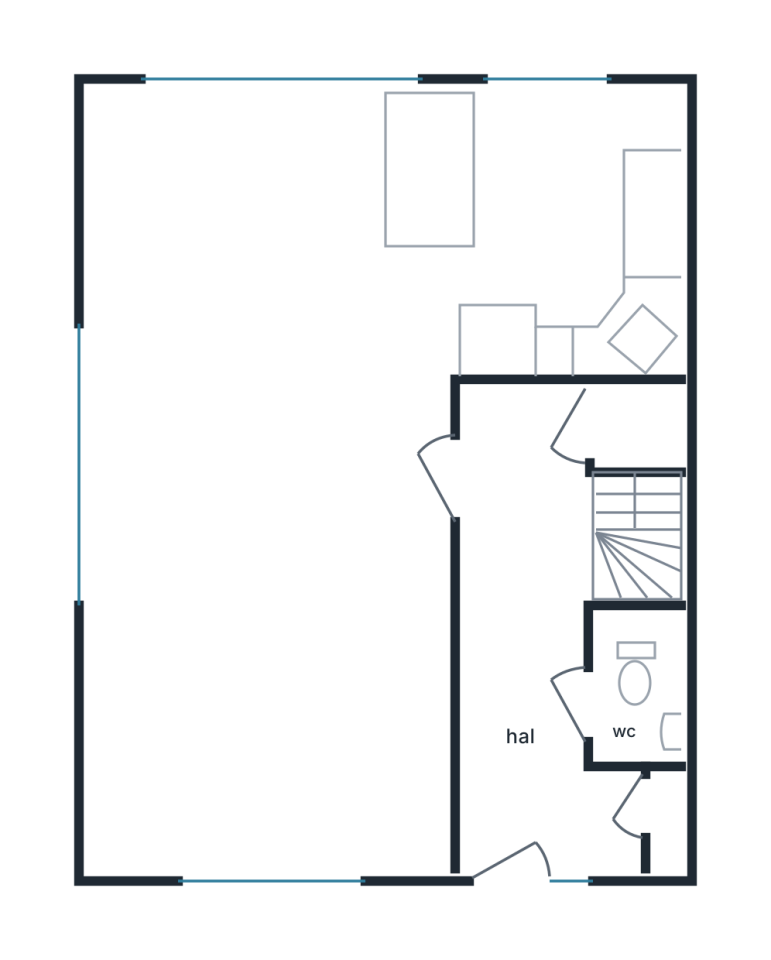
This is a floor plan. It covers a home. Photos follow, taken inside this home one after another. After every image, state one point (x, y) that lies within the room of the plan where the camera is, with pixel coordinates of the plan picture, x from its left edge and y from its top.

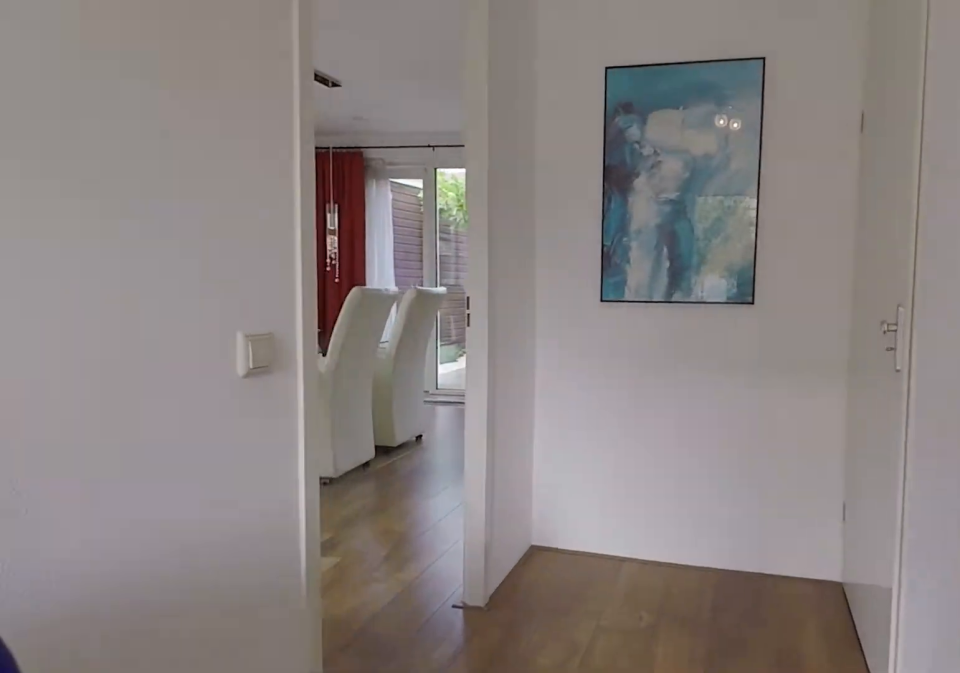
(530, 647)
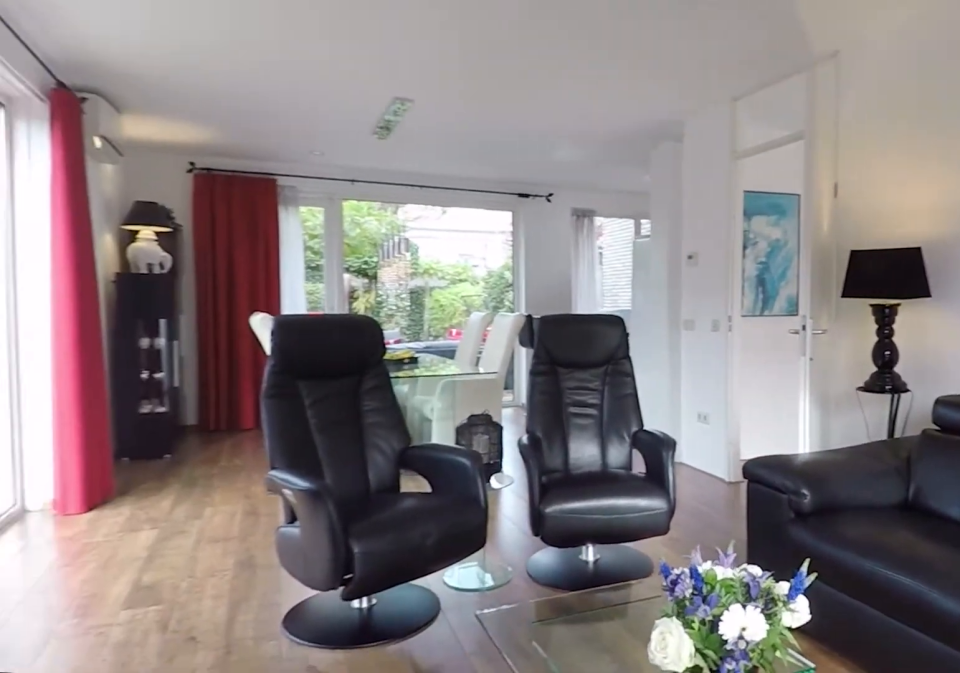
(269, 675)
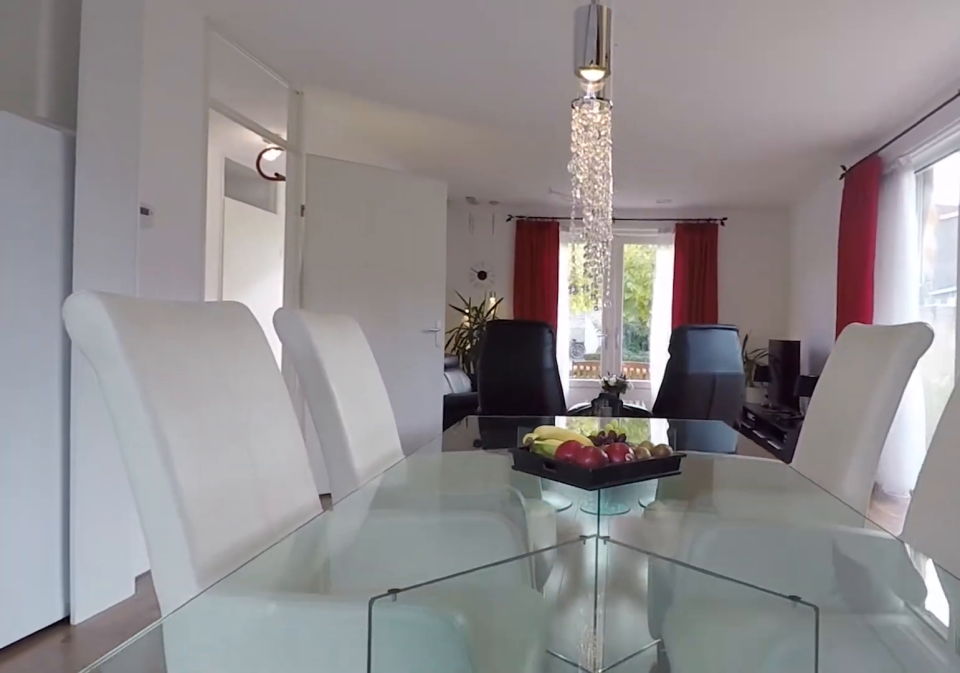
(273, 673)
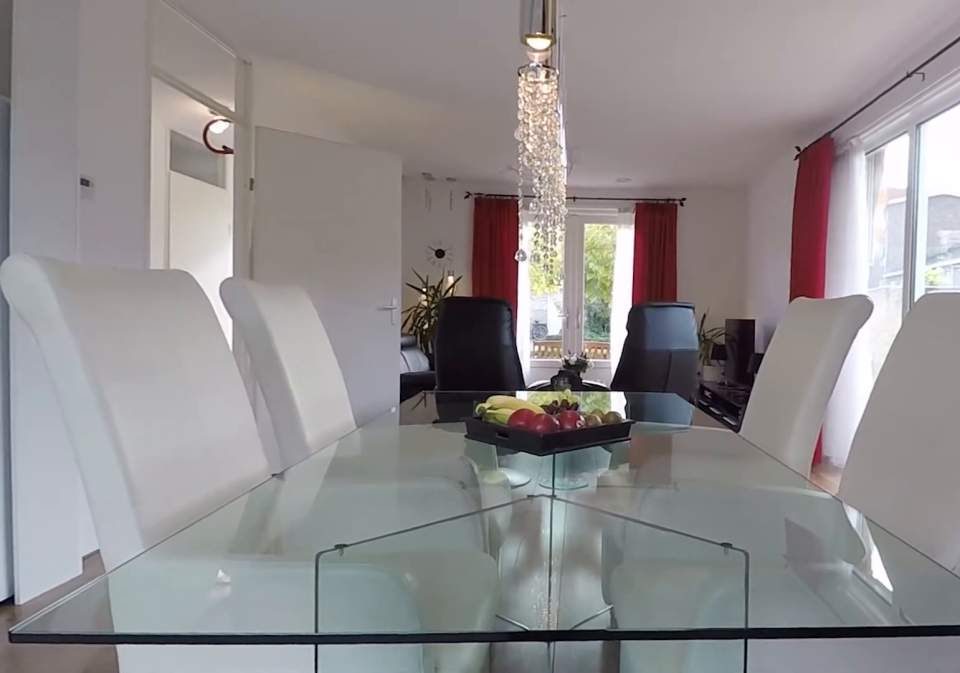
(339, 673)
